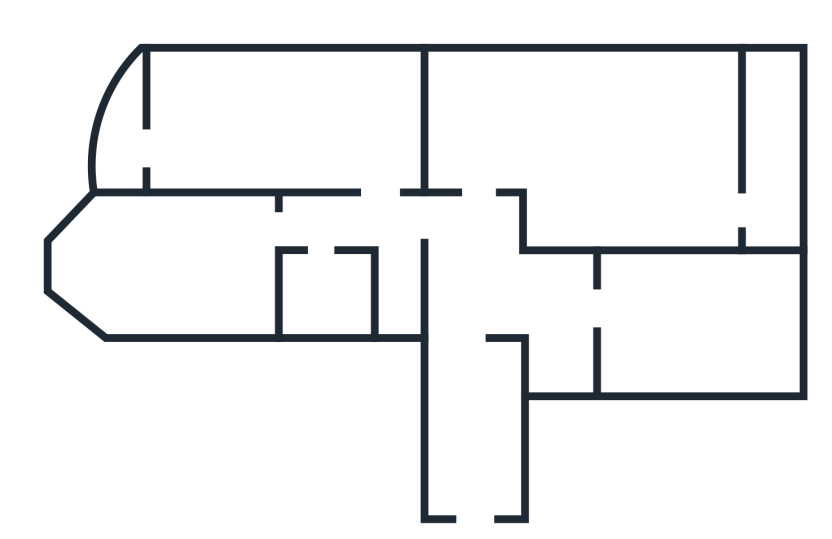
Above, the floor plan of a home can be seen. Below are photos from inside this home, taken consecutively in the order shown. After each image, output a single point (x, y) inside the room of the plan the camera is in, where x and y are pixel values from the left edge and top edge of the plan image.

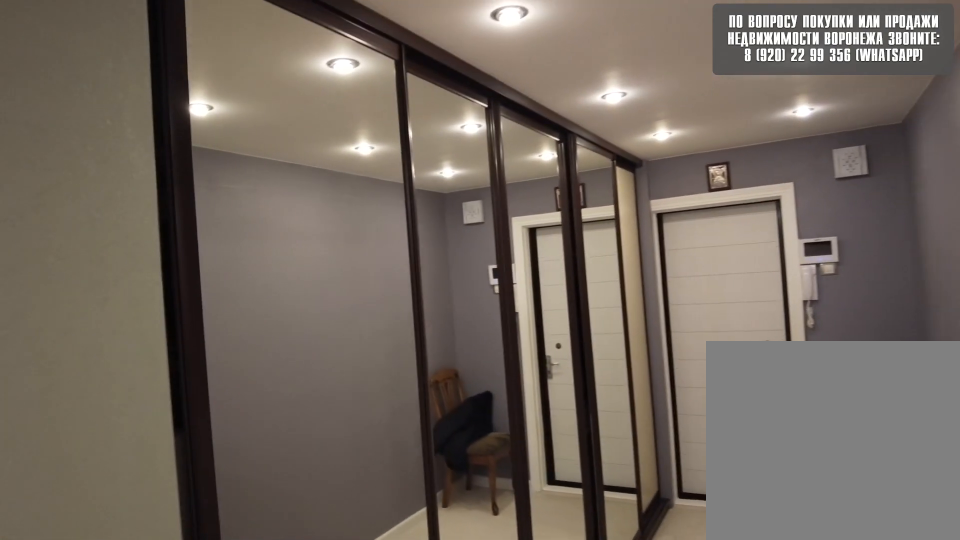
(479, 304)
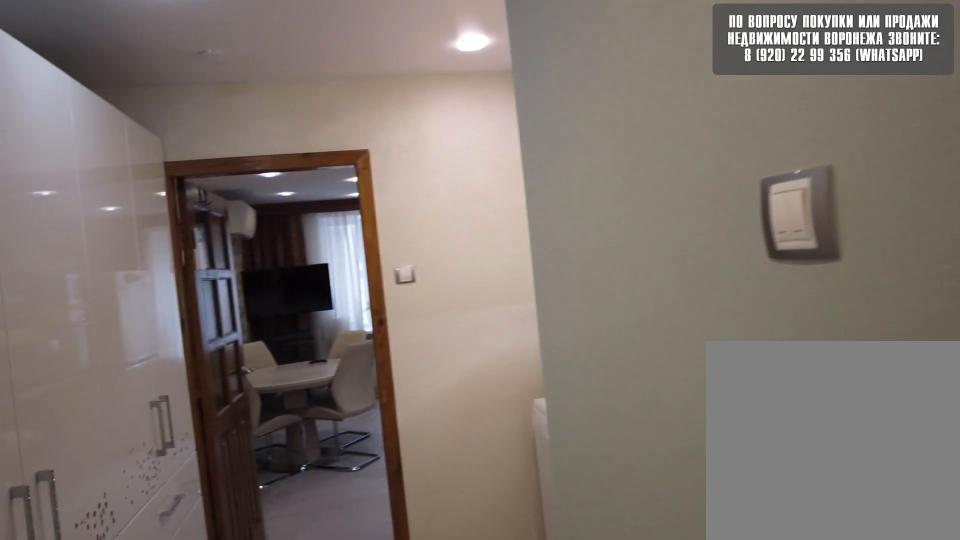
(479, 304)
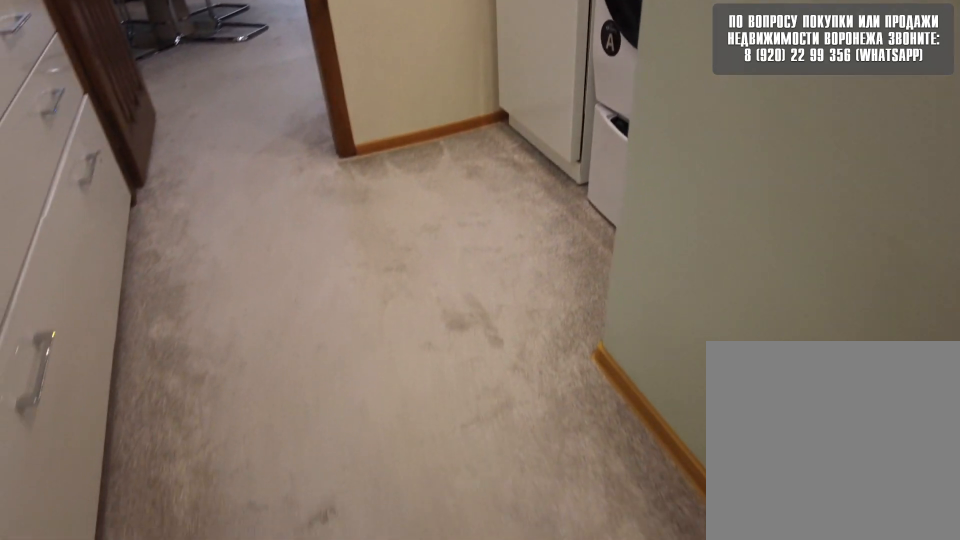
(568, 311)
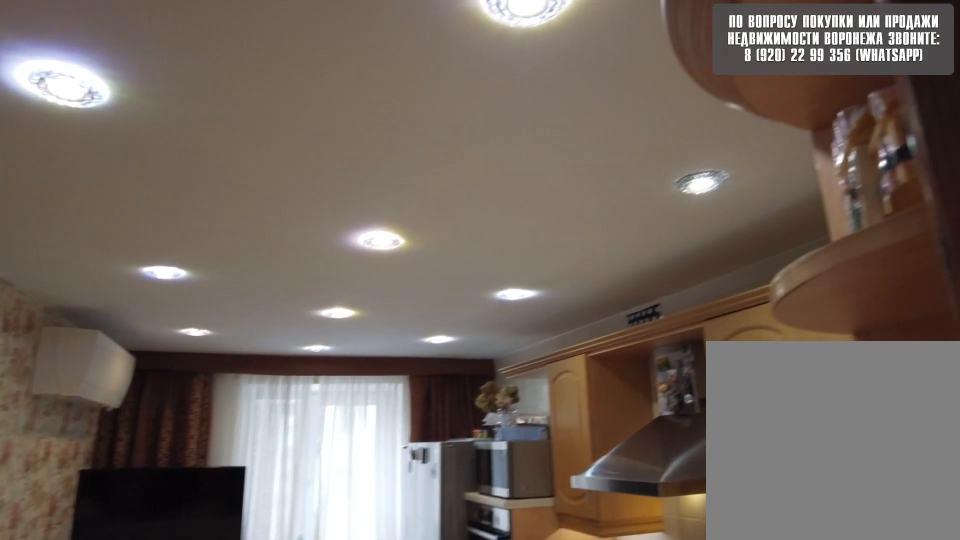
(666, 324)
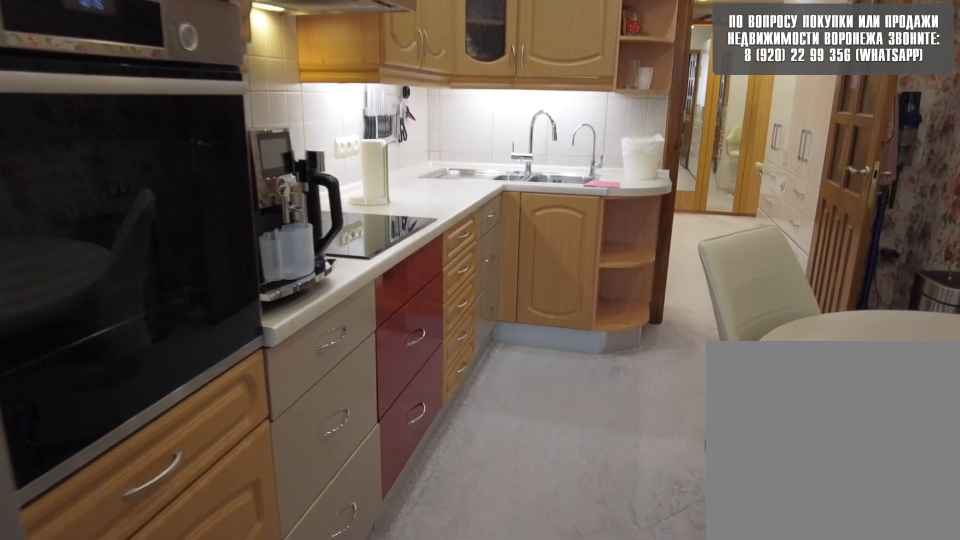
(666, 324)
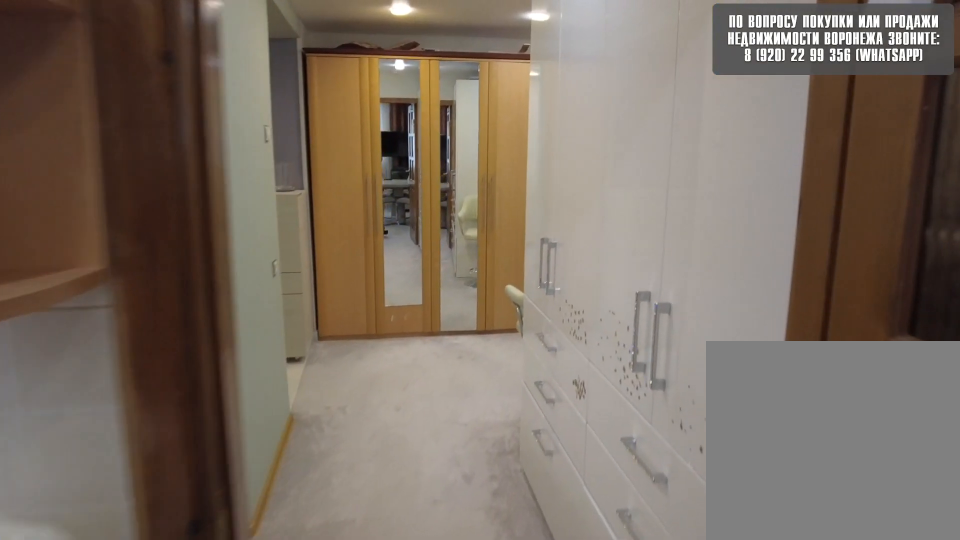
(573, 324)
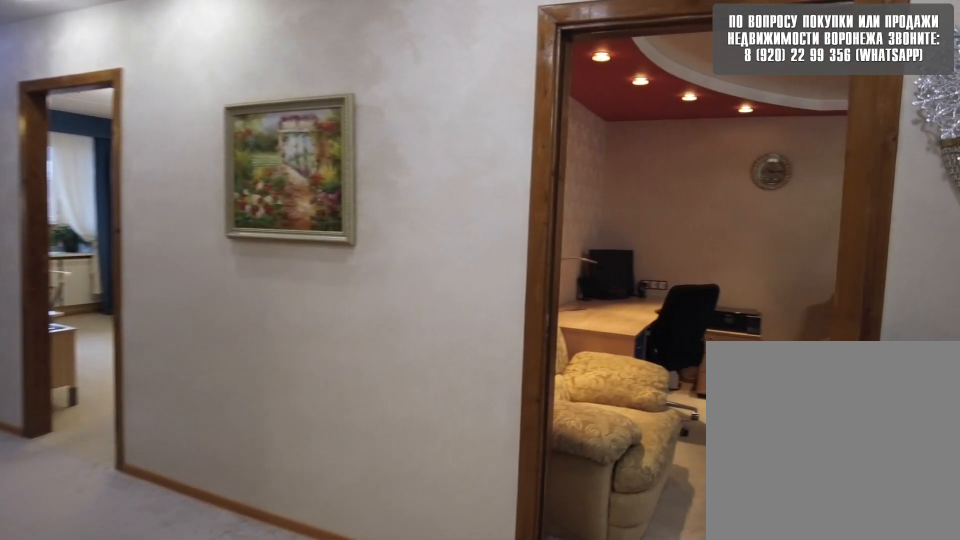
(489, 297)
